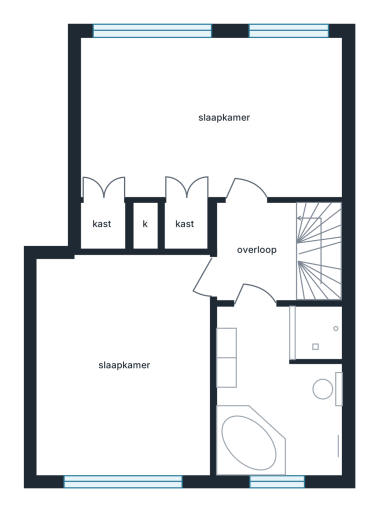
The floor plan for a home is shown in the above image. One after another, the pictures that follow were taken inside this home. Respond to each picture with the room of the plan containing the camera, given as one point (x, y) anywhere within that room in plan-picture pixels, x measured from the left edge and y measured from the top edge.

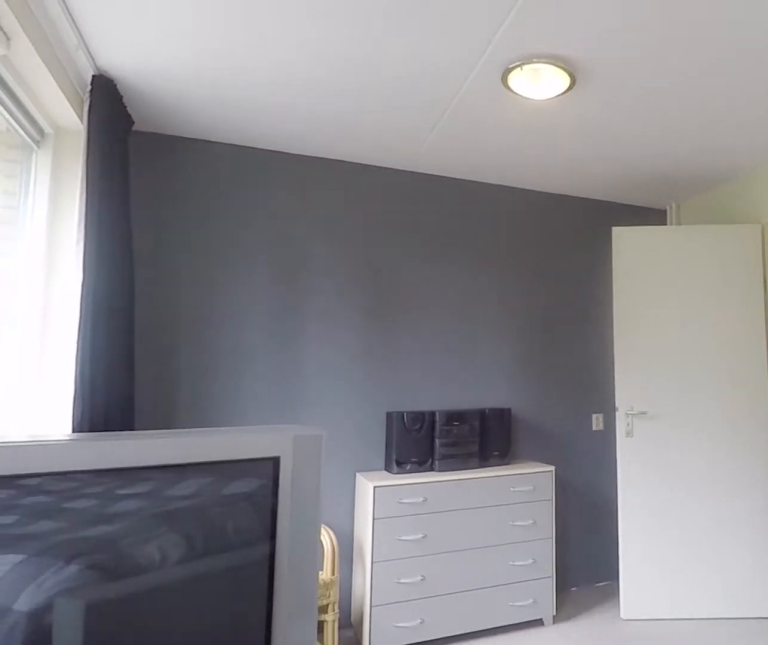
(212, 117)
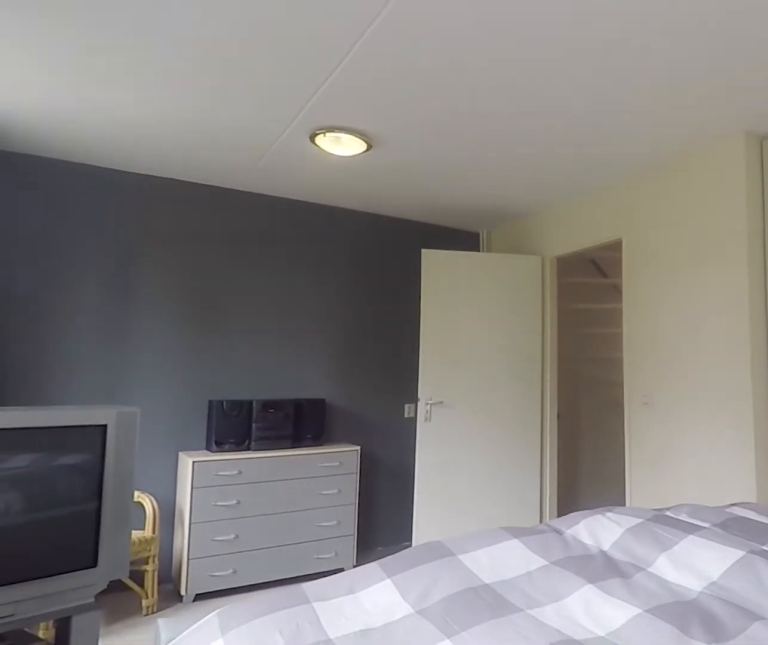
(212, 117)
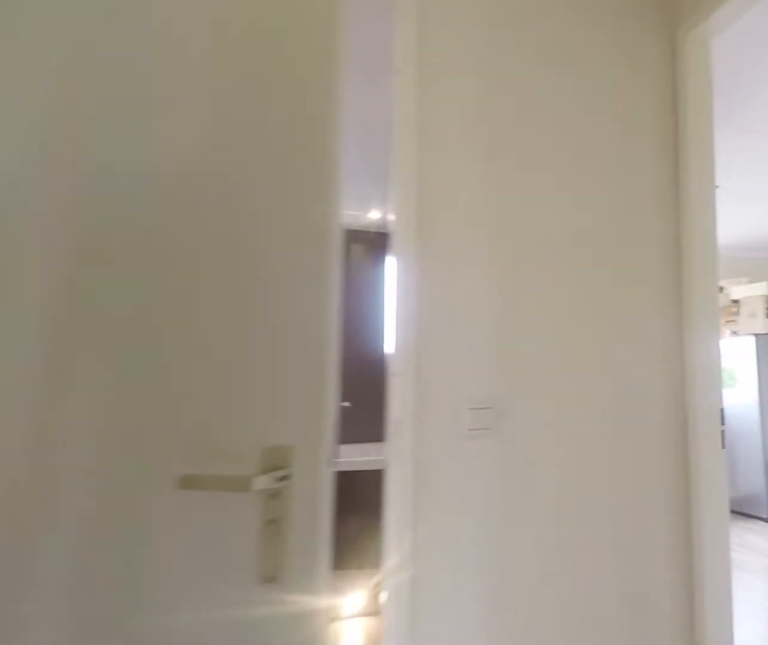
(257, 253)
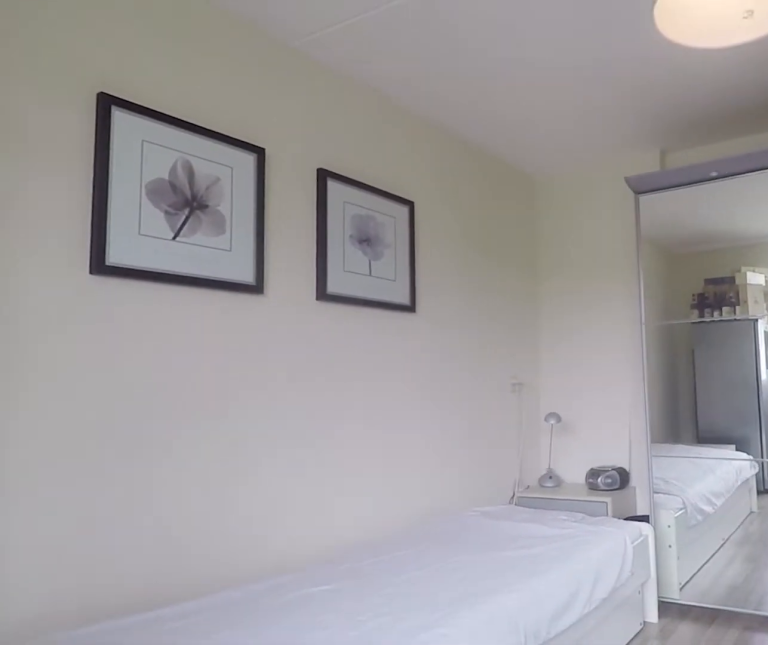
(124, 367)
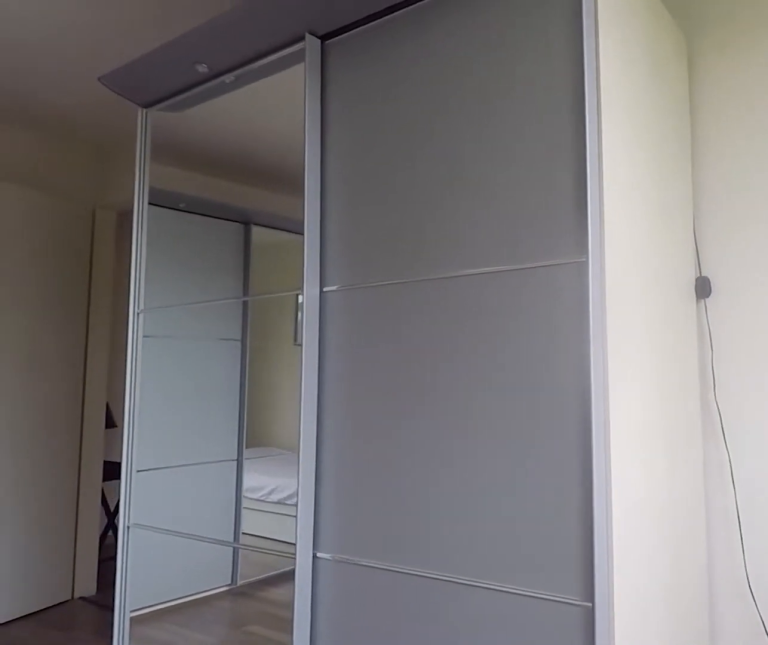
(124, 367)
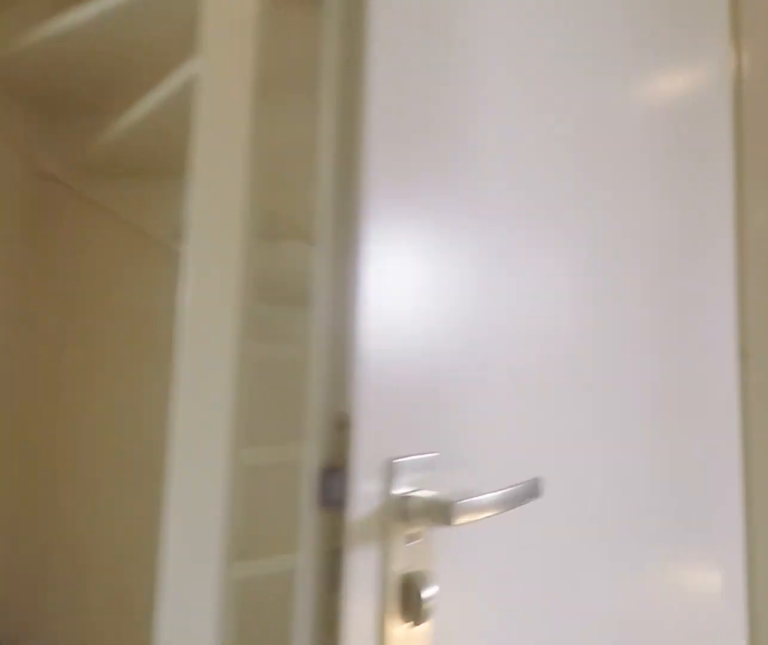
(256, 253)
